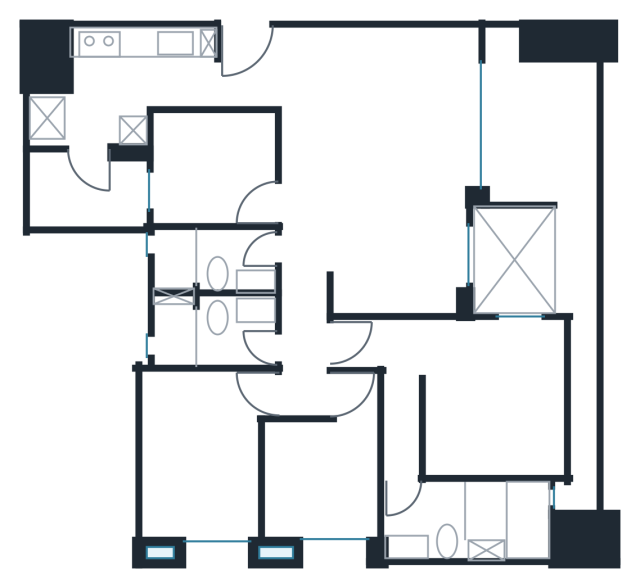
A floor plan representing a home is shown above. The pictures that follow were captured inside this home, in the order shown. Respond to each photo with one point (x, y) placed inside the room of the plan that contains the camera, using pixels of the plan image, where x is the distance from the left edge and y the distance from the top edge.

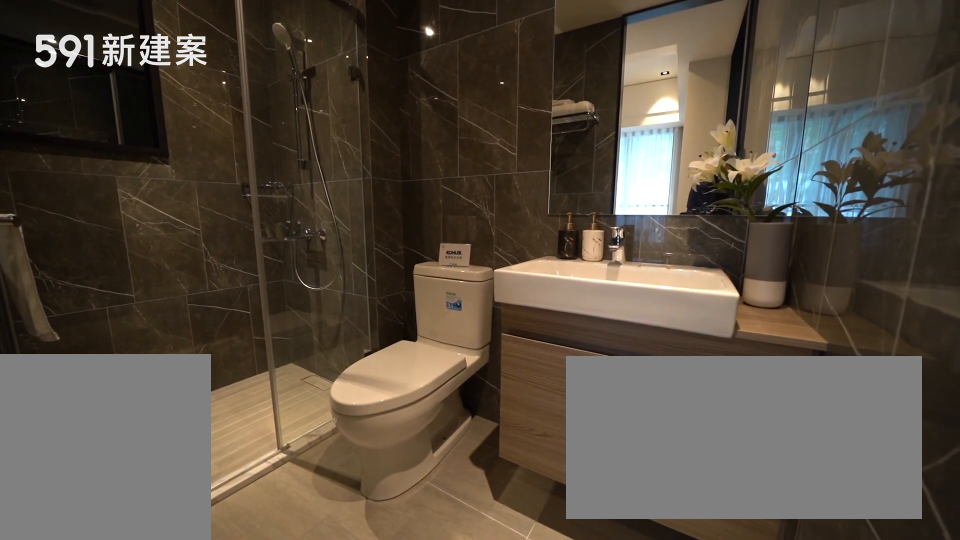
(206, 331)
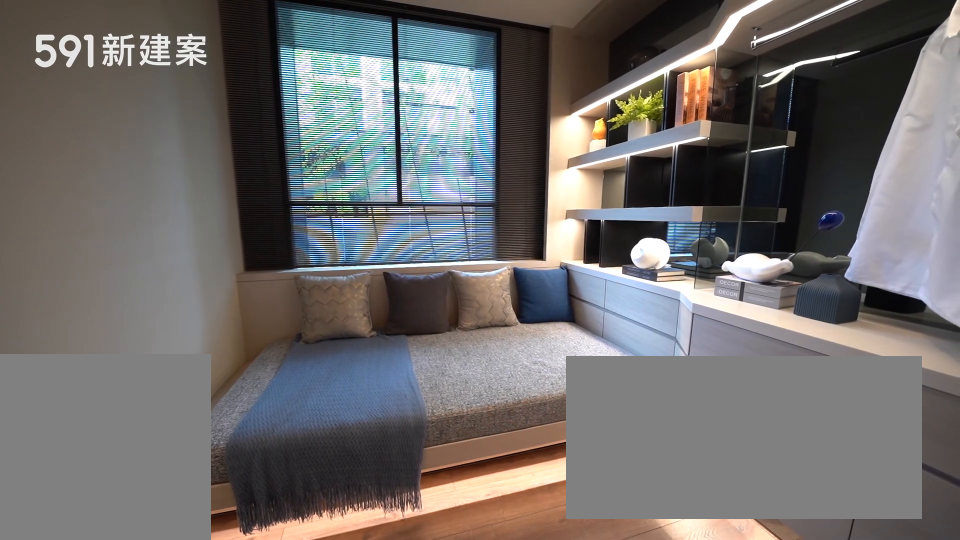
(324, 481)
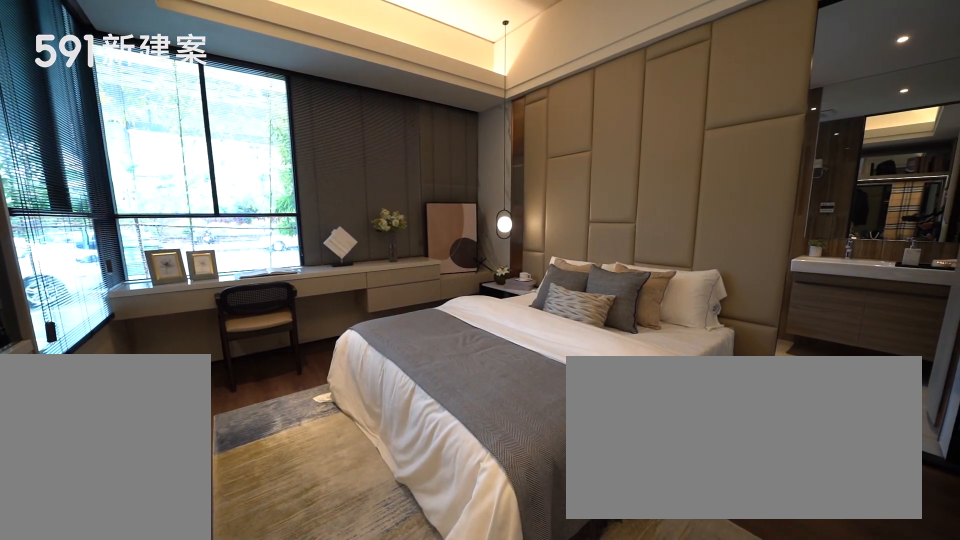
(469, 403)
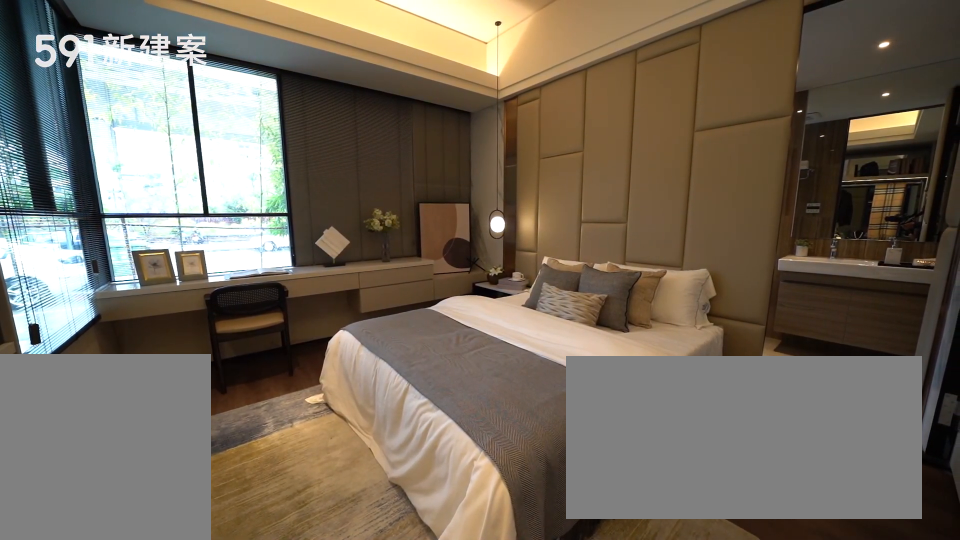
(469, 403)
